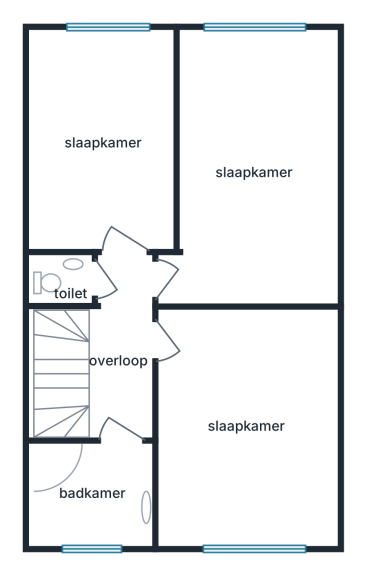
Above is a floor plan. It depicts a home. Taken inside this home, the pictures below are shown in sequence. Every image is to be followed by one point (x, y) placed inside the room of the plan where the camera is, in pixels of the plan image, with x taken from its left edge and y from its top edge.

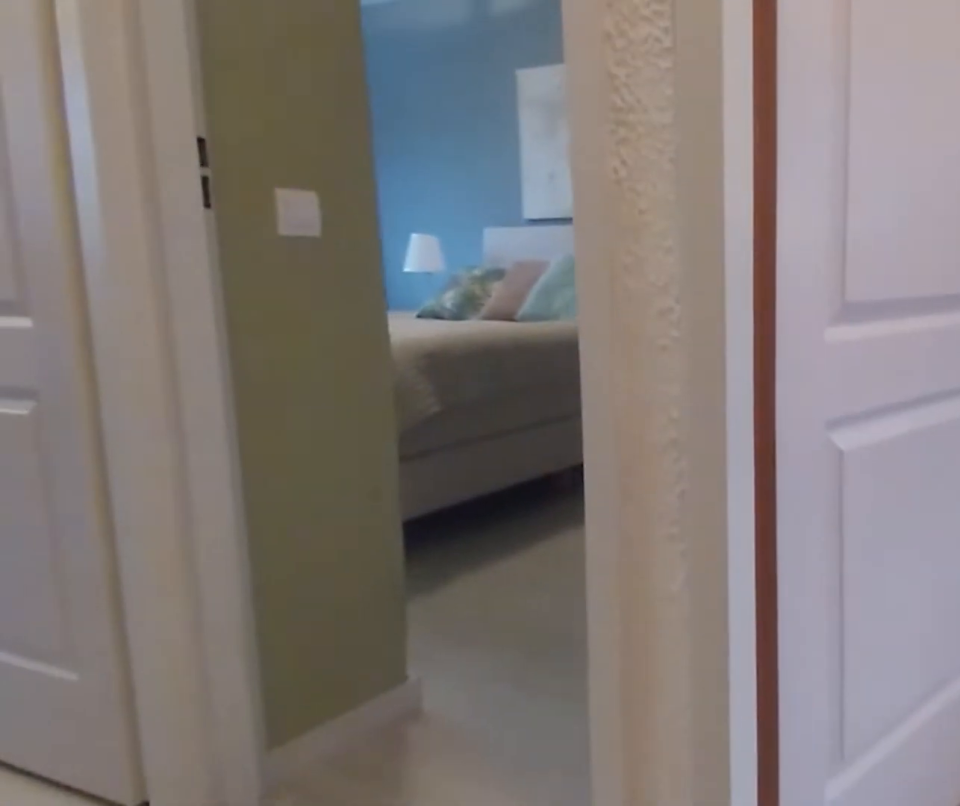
(120, 349)
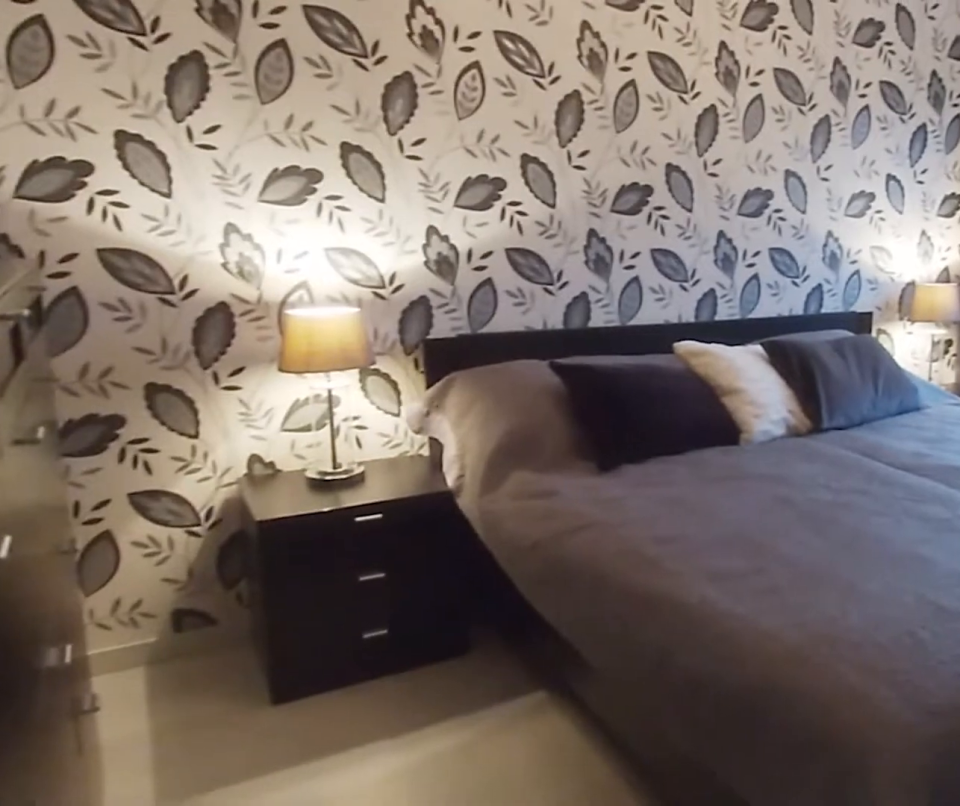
(246, 426)
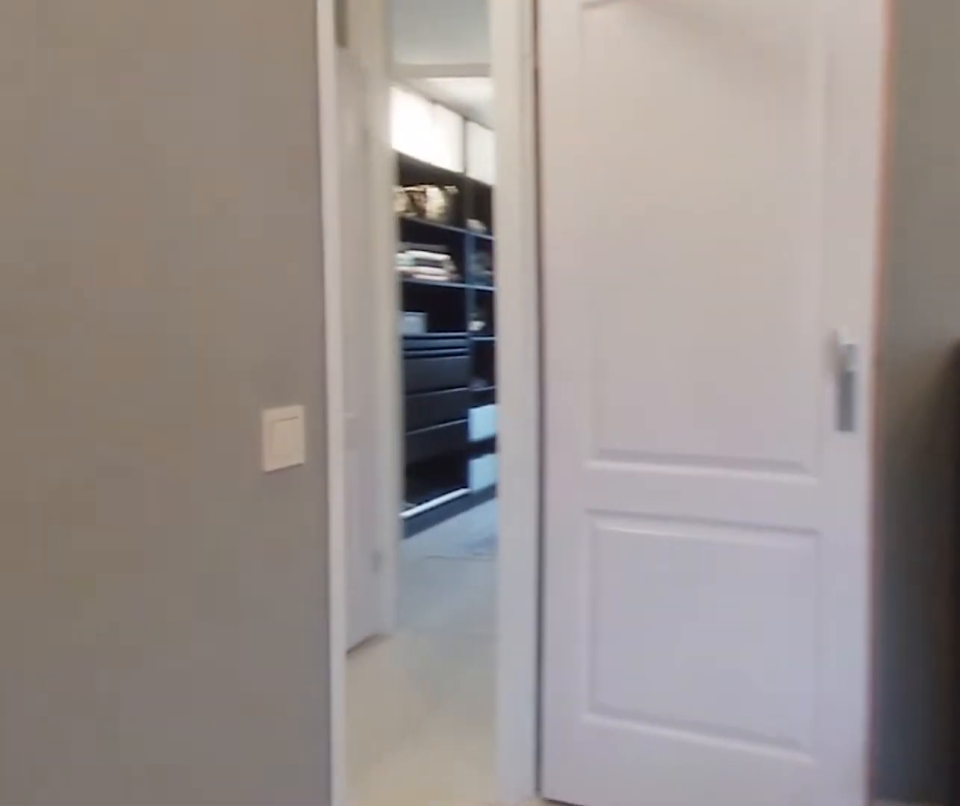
(246, 426)
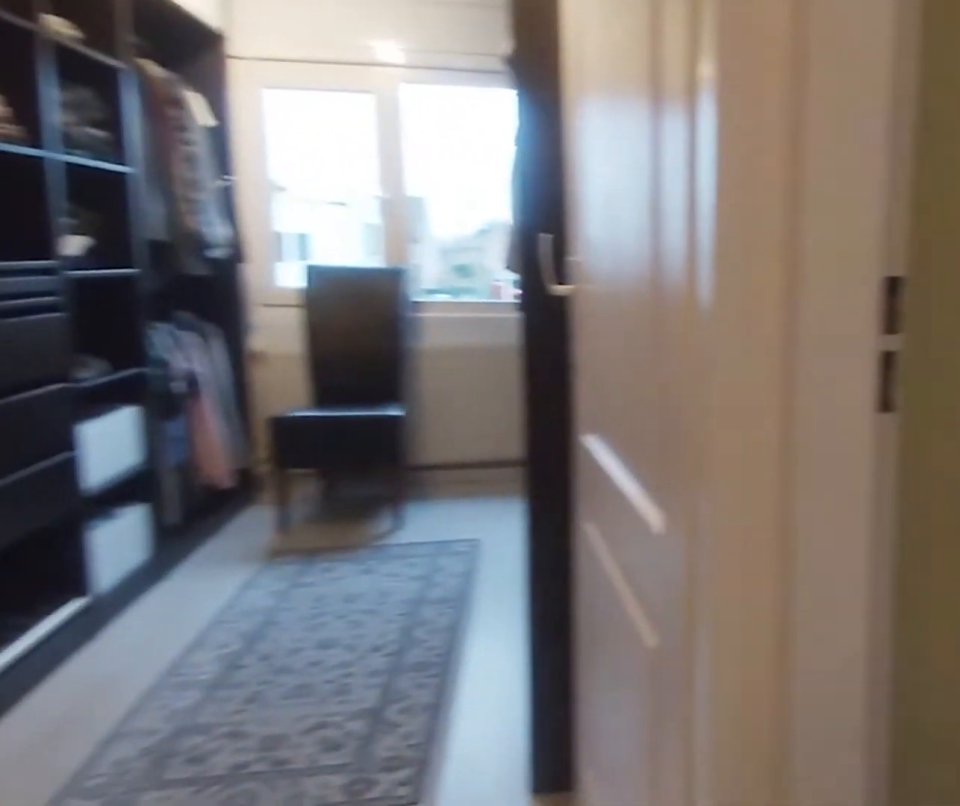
(120, 350)
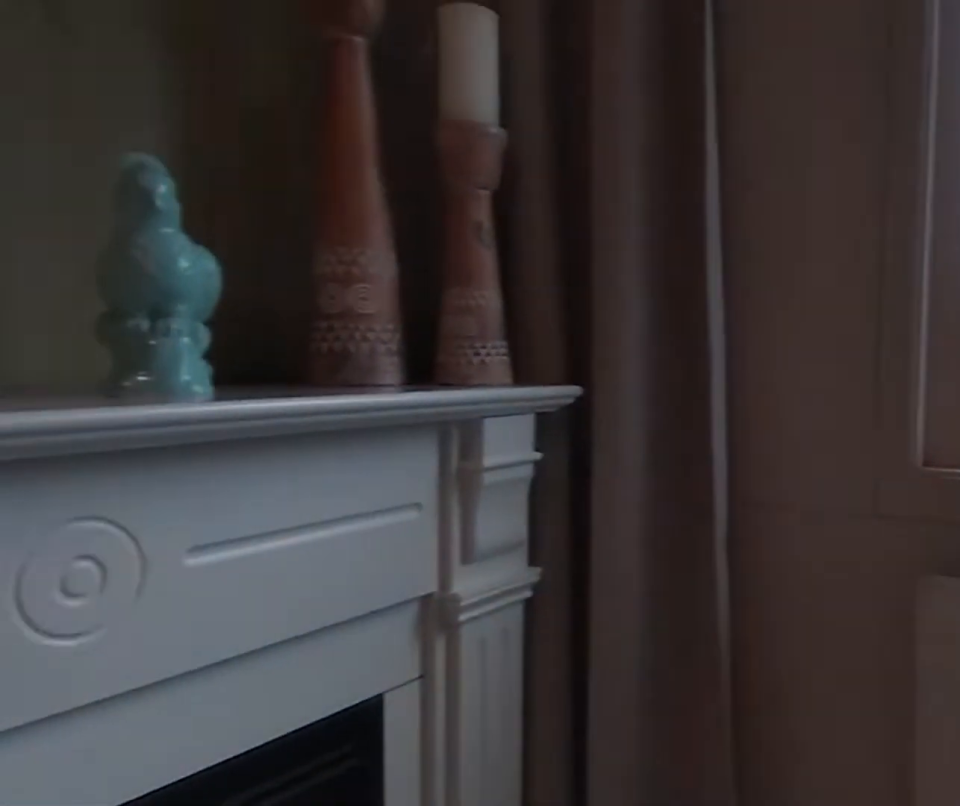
(285, 274)
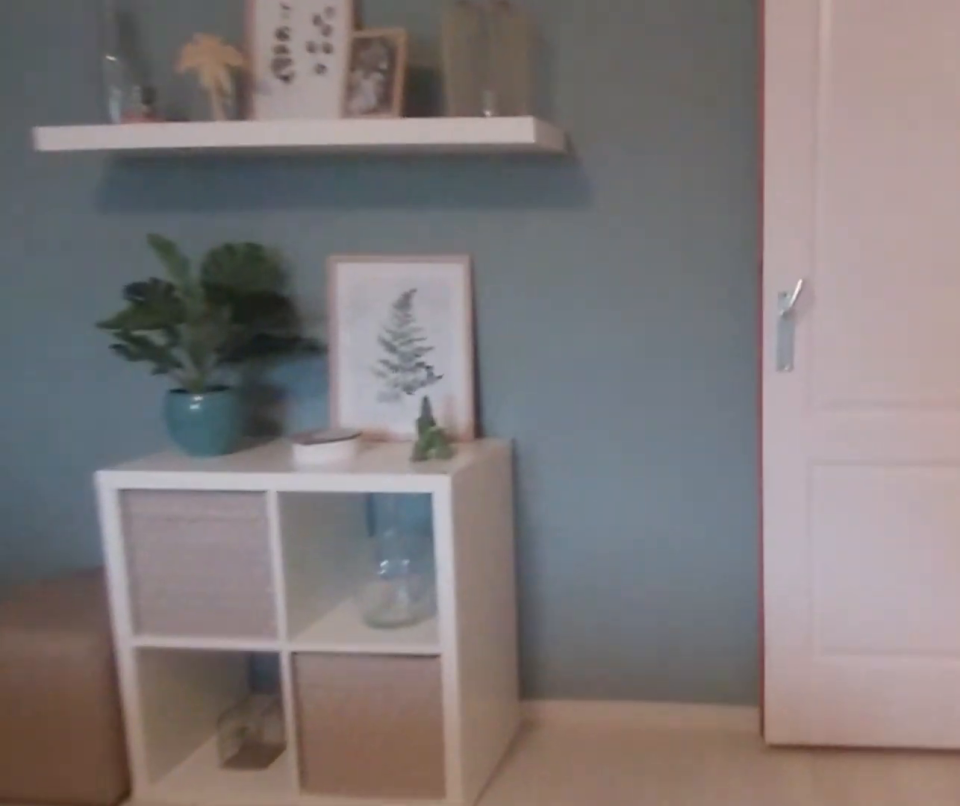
(285, 274)
